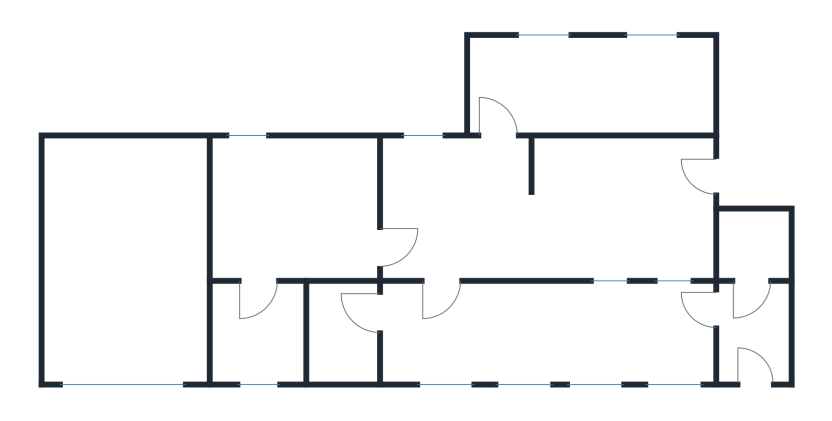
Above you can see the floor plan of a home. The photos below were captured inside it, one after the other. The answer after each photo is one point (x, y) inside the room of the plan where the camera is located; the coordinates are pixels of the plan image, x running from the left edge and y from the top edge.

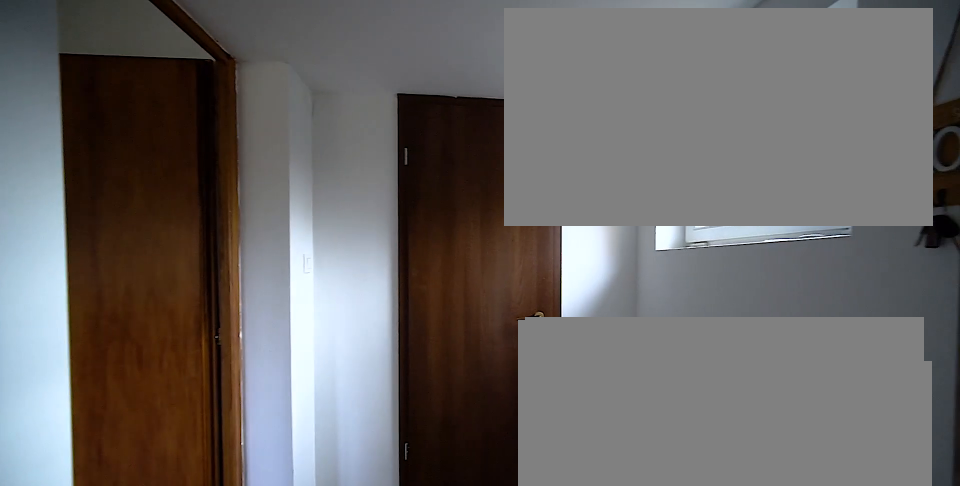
(753, 337)
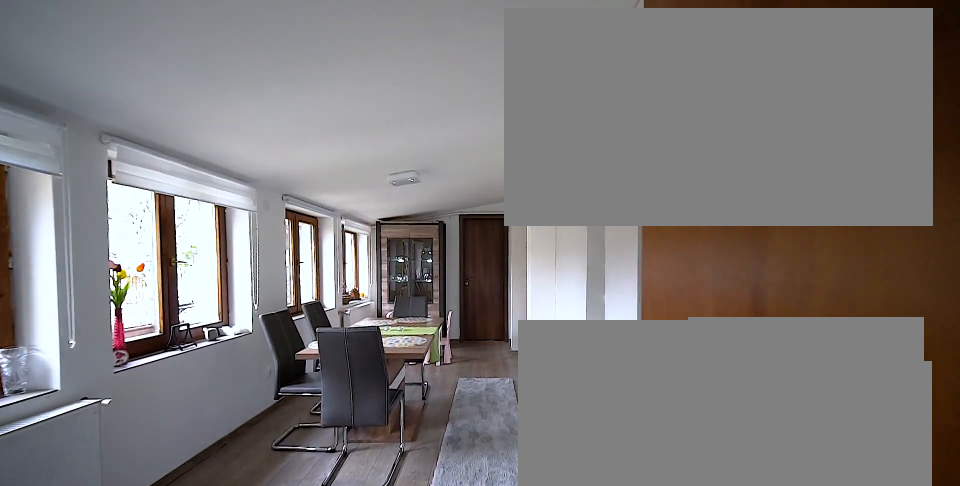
(541, 337)
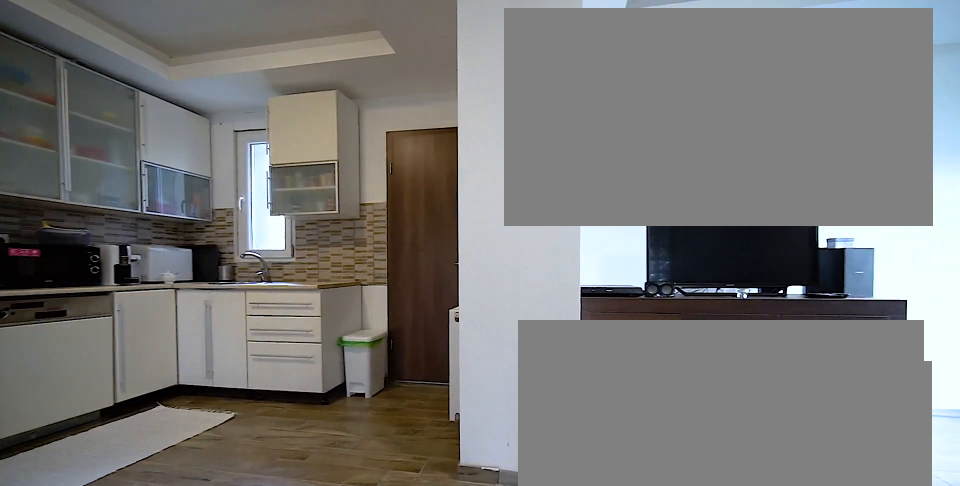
(541, 230)
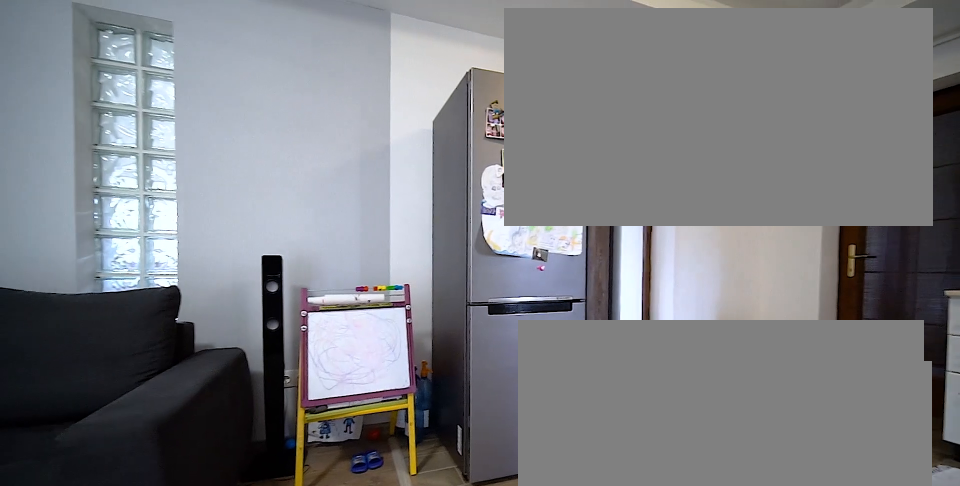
(541, 230)
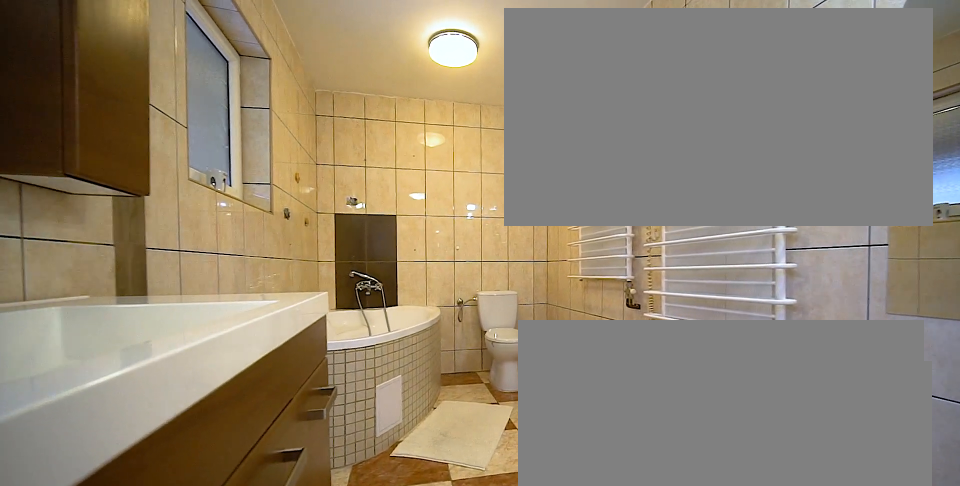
(593, 86)
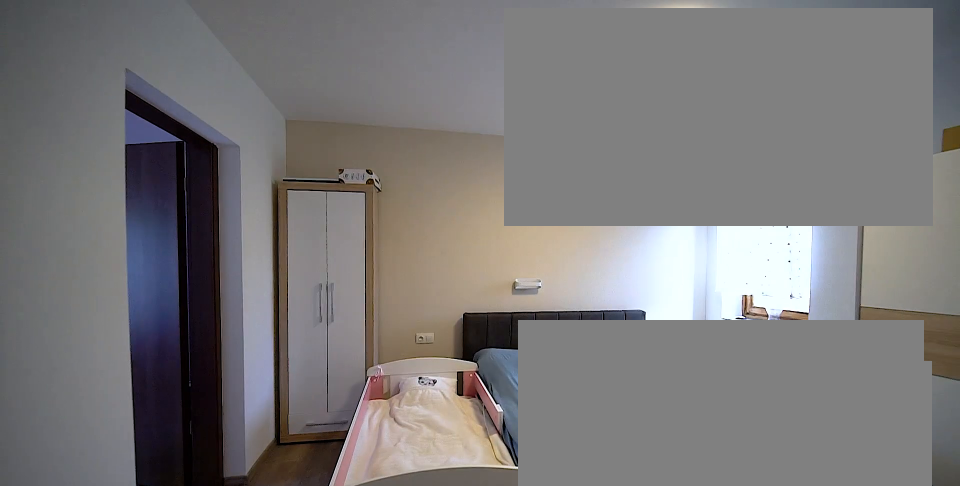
(298, 213)
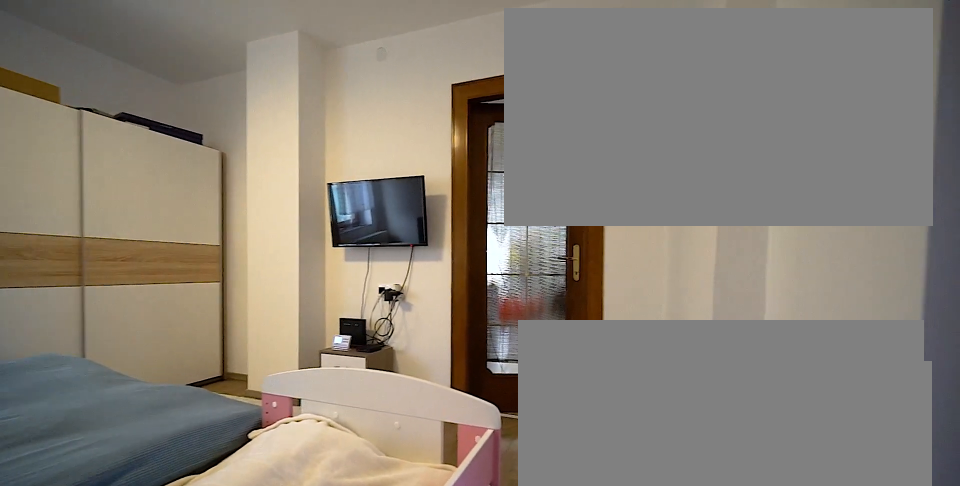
(298, 213)
